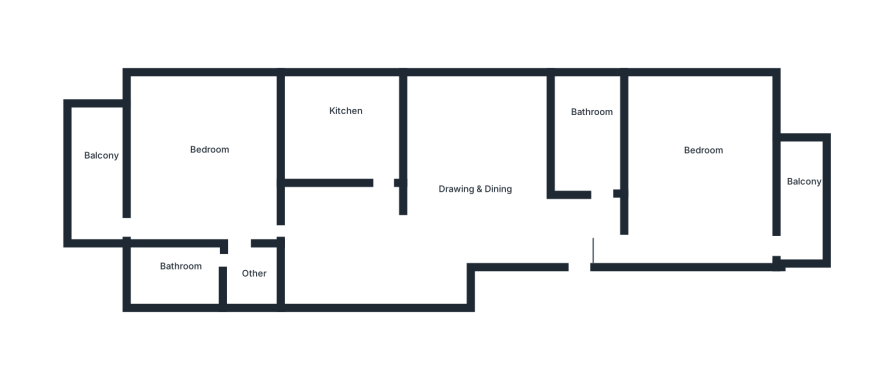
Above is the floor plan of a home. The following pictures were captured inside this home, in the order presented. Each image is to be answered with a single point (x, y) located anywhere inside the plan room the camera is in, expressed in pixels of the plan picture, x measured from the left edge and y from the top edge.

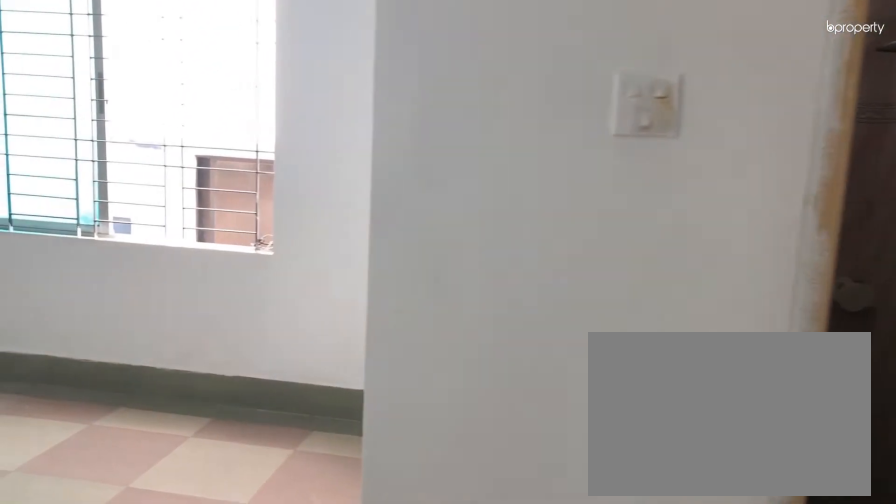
(573, 230)
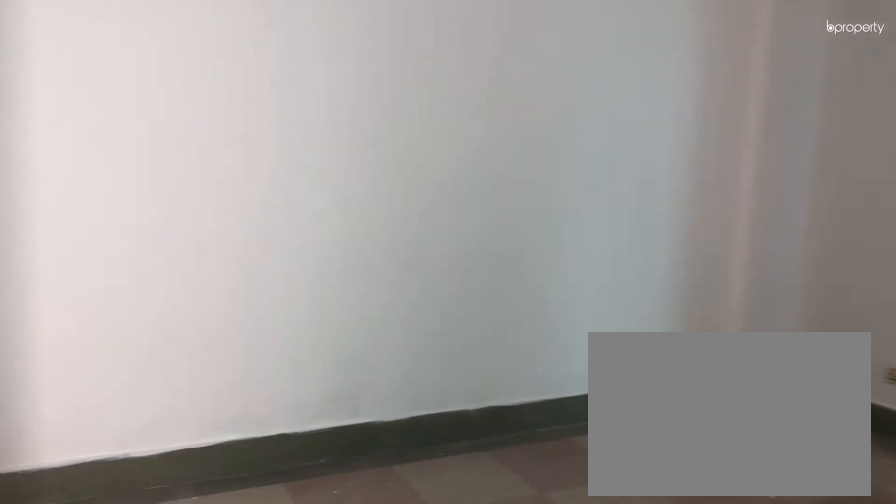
(467, 177)
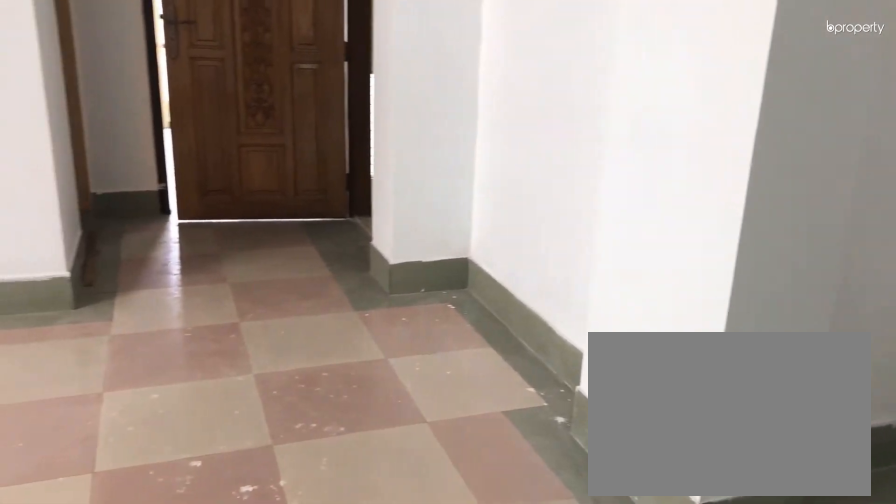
(467, 177)
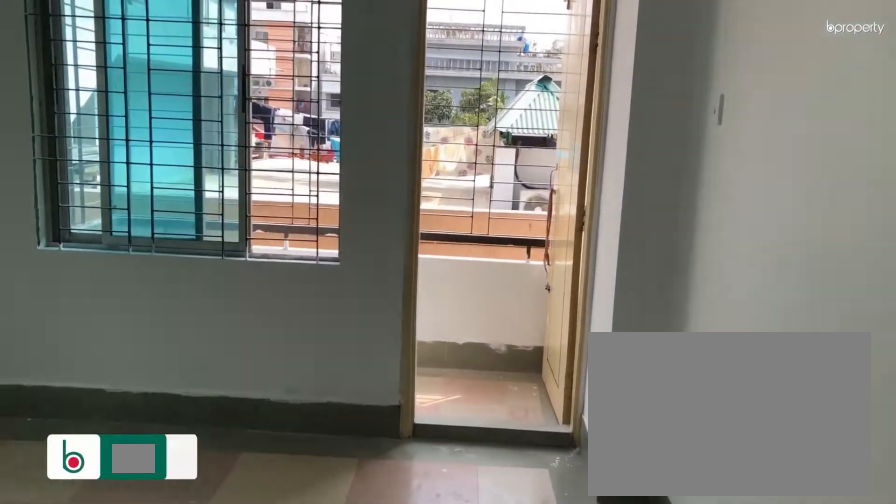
(707, 164)
